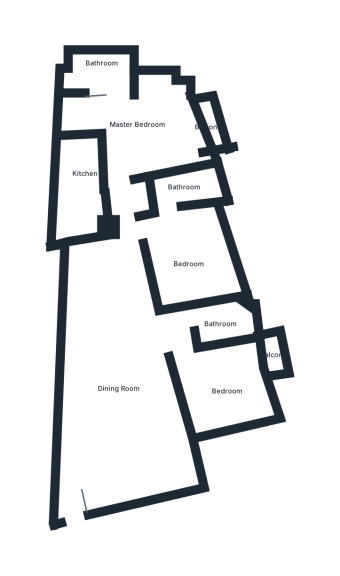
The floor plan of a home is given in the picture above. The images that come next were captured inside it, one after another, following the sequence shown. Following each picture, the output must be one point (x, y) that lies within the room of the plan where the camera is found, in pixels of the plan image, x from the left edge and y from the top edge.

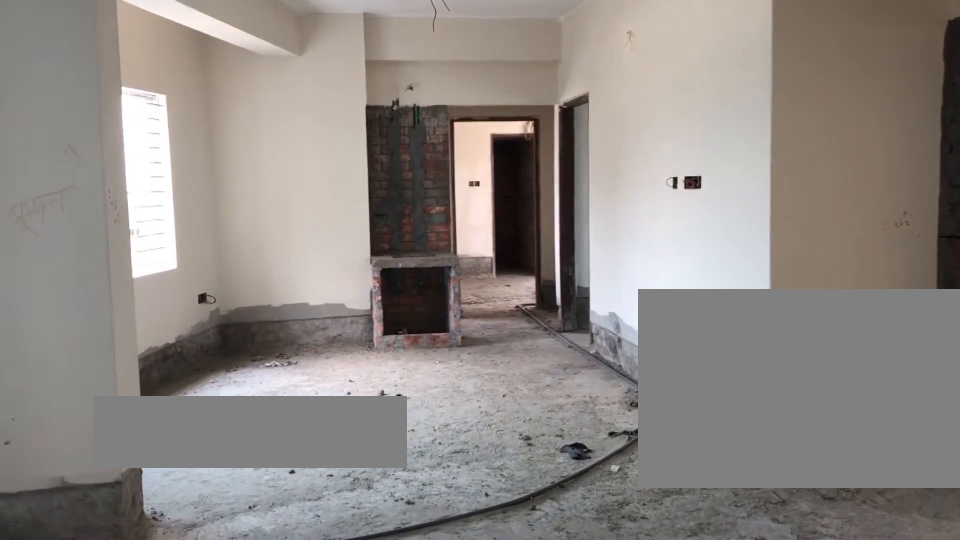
(98, 385)
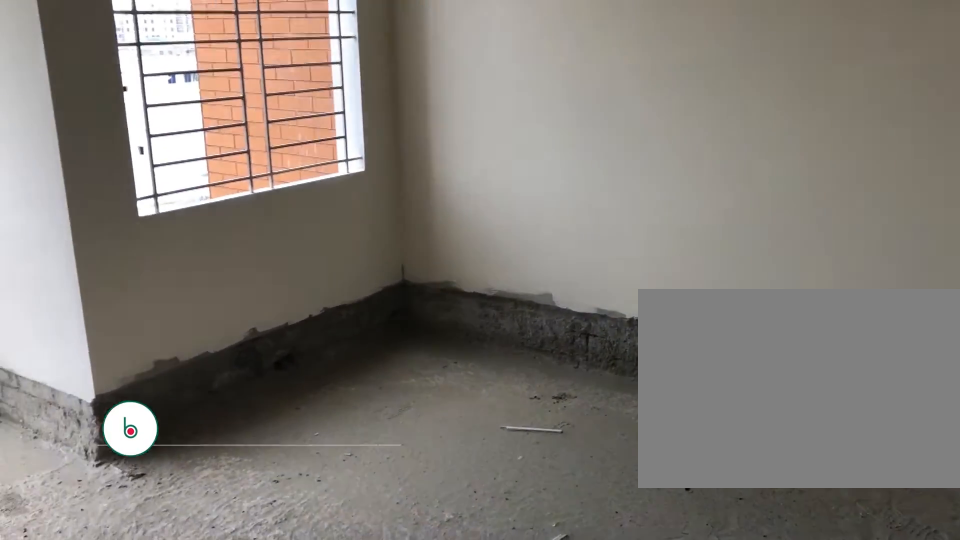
(230, 398)
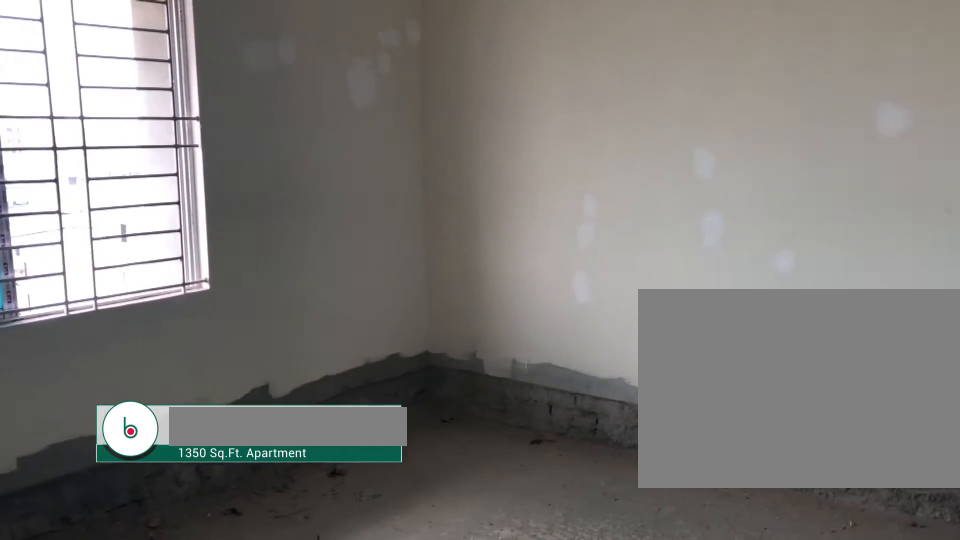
(186, 259)
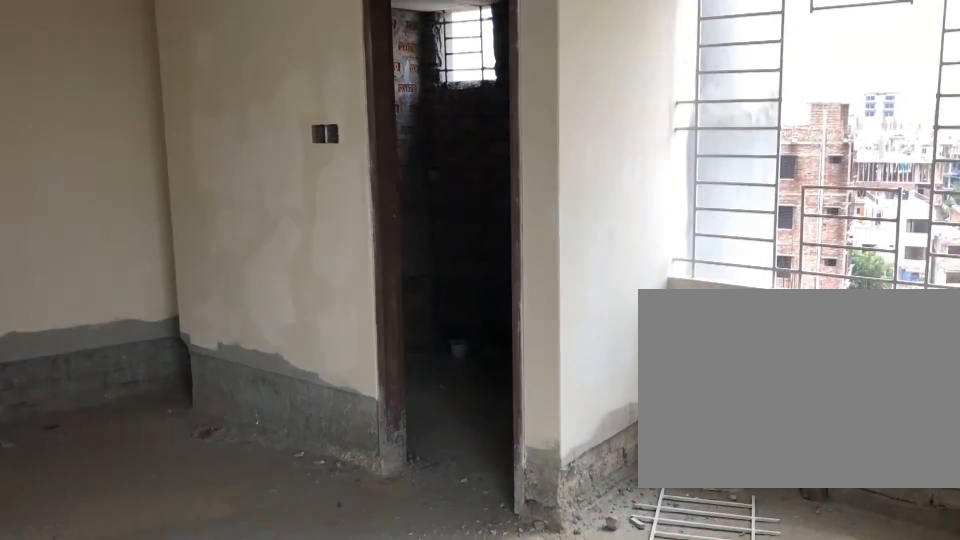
(145, 135)
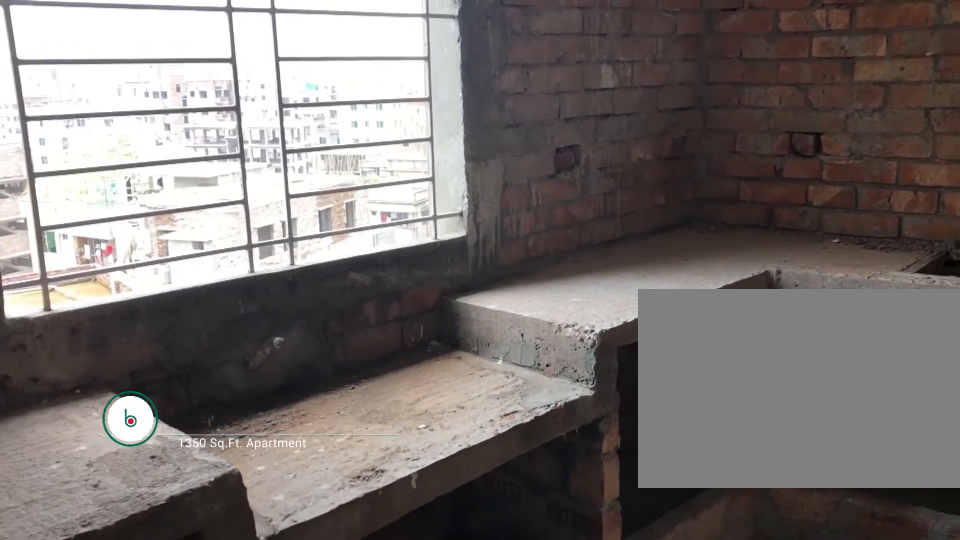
(86, 198)
